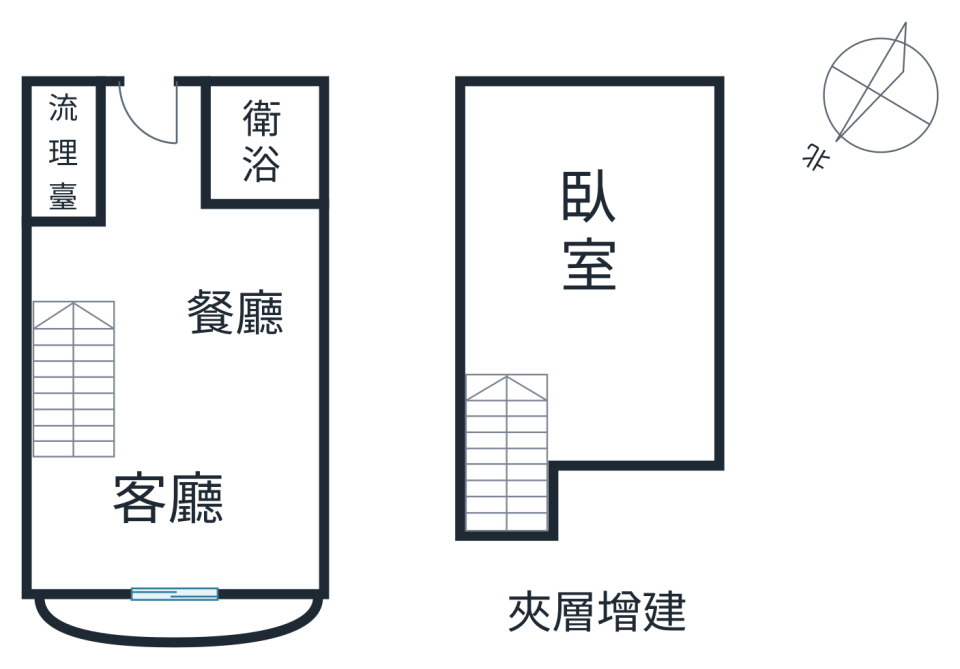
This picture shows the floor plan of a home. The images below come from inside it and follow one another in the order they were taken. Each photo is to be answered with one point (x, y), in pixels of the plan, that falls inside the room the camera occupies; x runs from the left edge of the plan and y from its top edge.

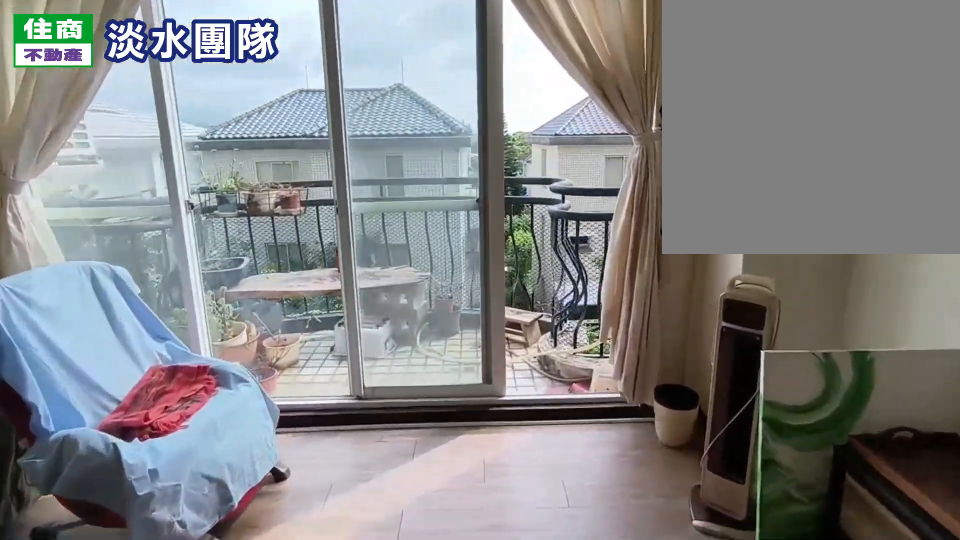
(99, 453)
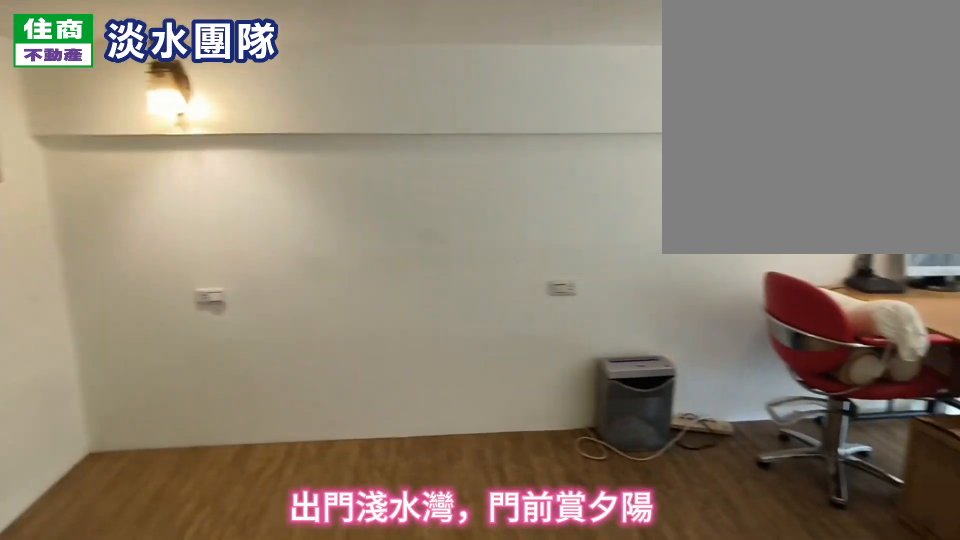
(598, 258)
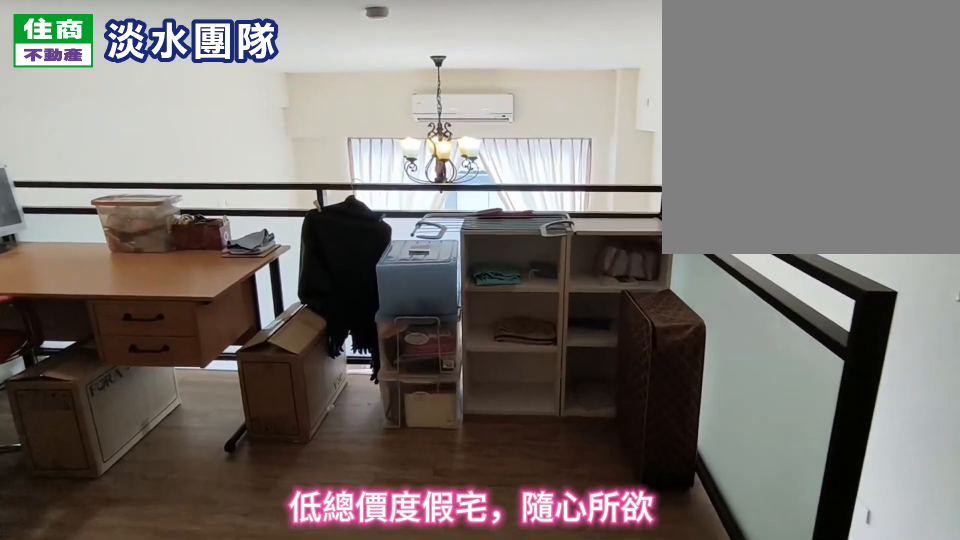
(593, 246)
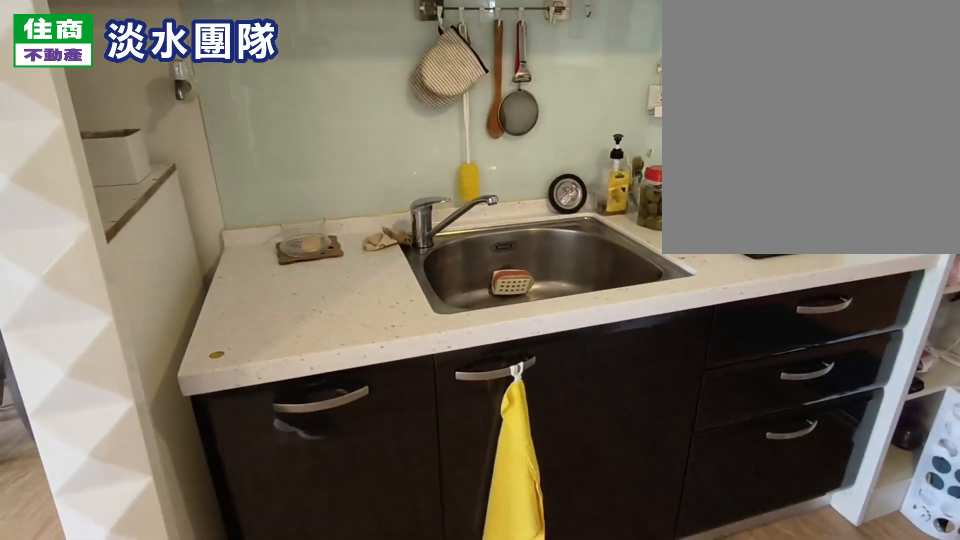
(74, 115)
